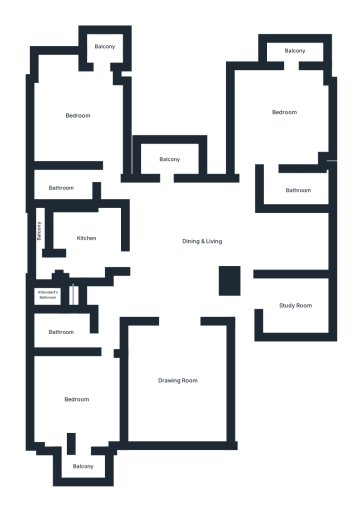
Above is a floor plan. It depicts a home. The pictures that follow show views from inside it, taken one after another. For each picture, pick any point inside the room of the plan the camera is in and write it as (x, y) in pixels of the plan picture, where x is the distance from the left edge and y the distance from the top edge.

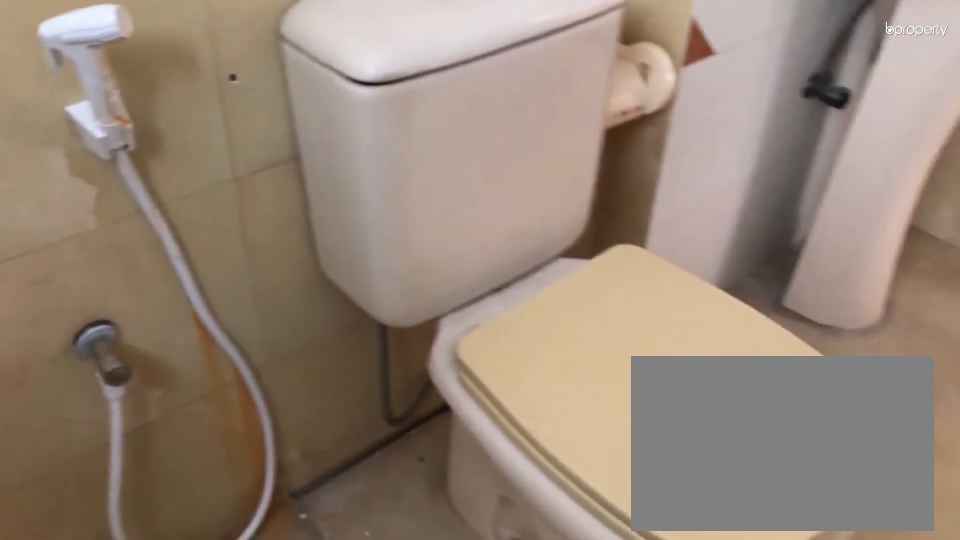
(62, 330)
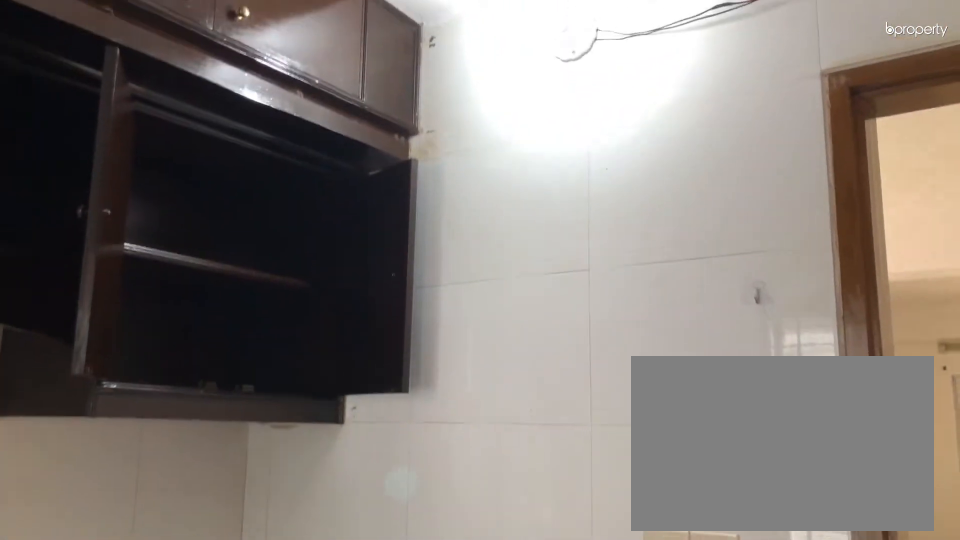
(87, 243)
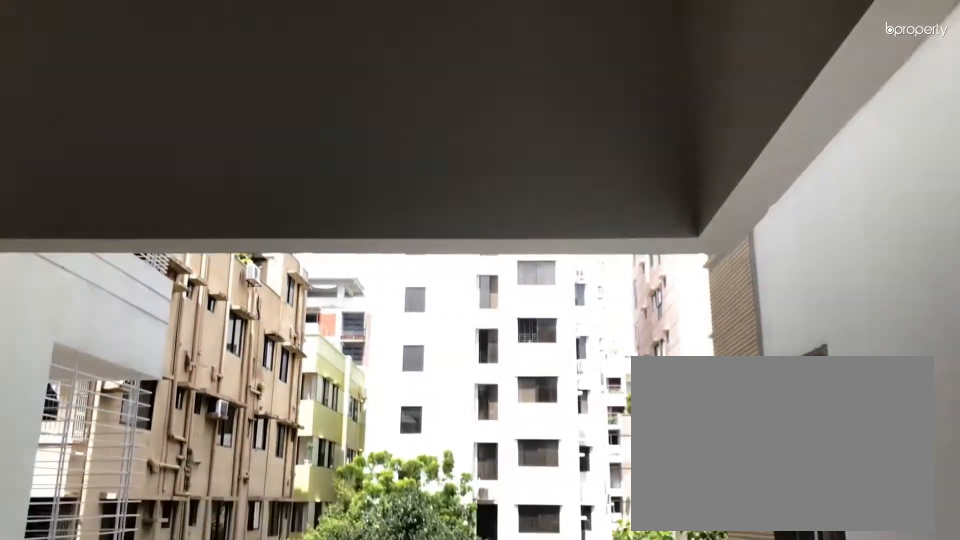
(165, 155)
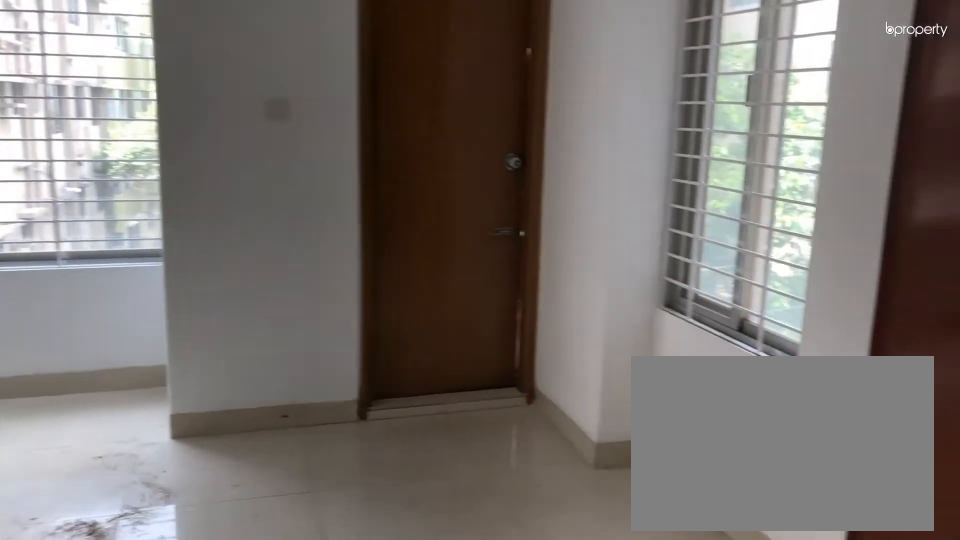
(76, 119)
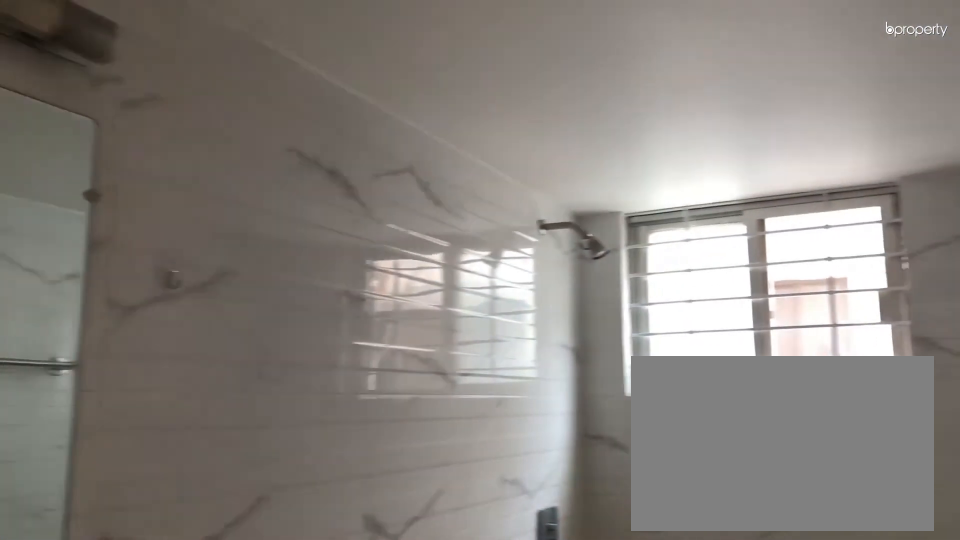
(64, 184)
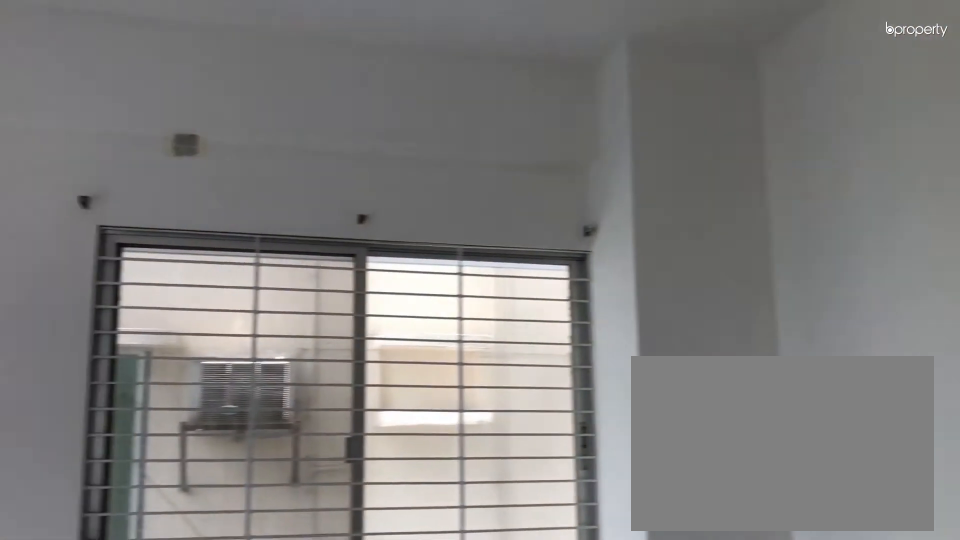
(282, 111)
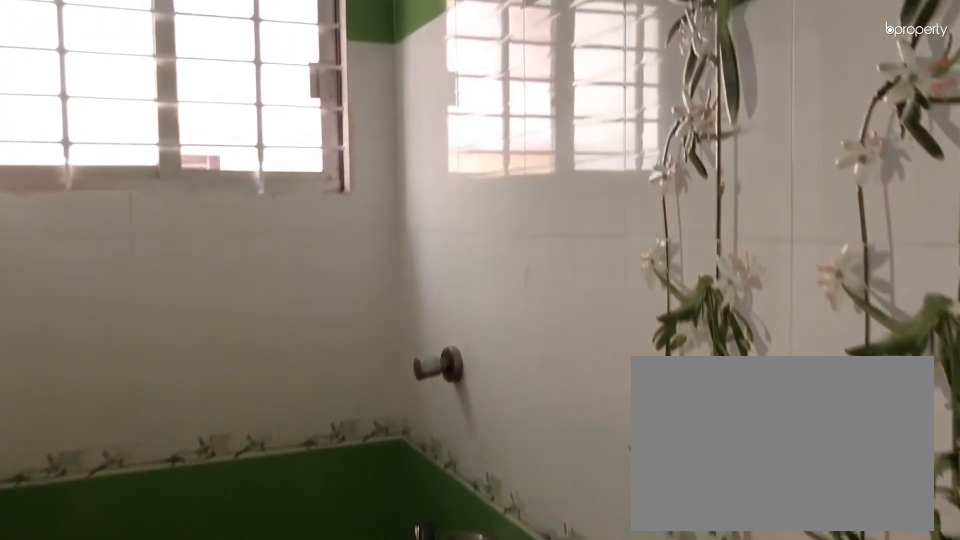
(295, 186)
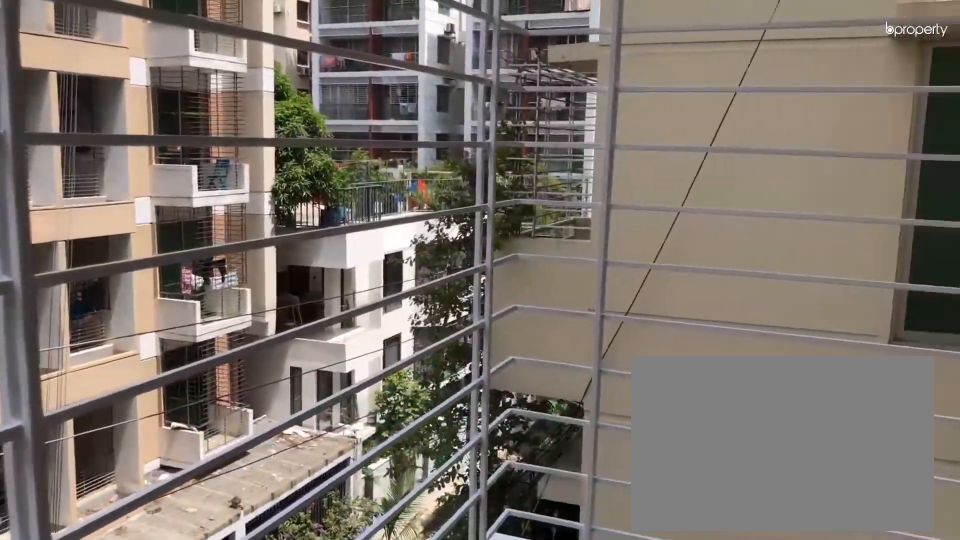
(291, 53)
